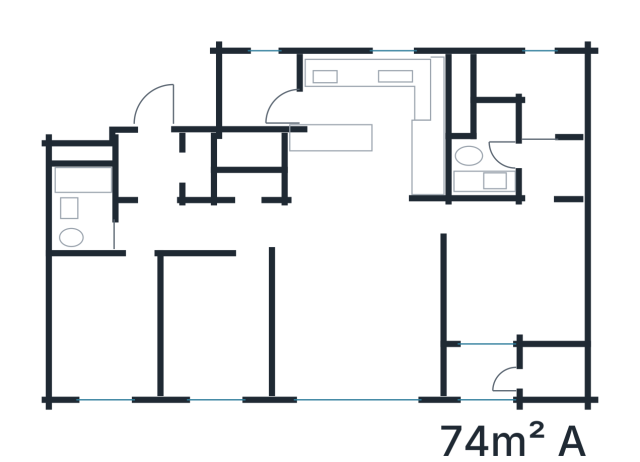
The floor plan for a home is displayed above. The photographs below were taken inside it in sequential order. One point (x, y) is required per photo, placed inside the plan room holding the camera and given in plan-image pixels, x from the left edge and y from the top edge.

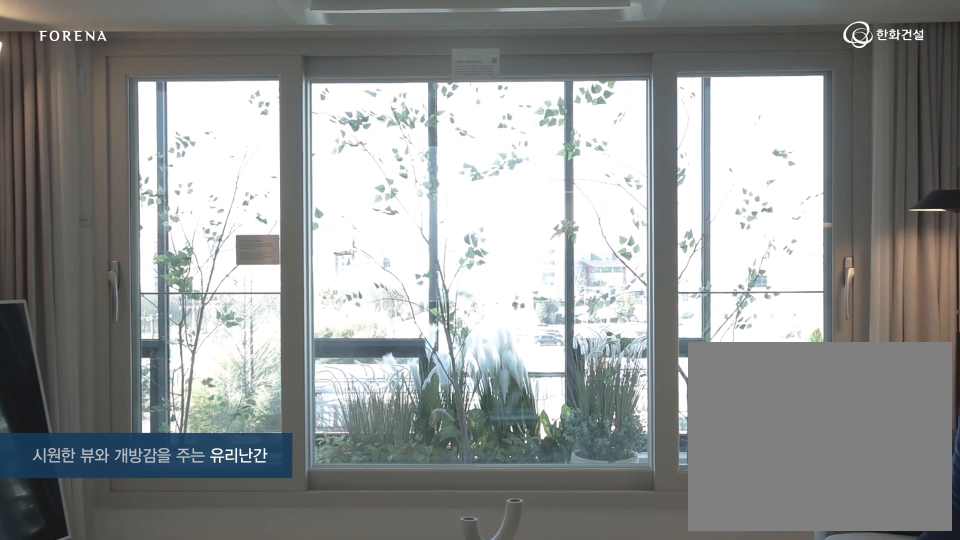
(363, 308)
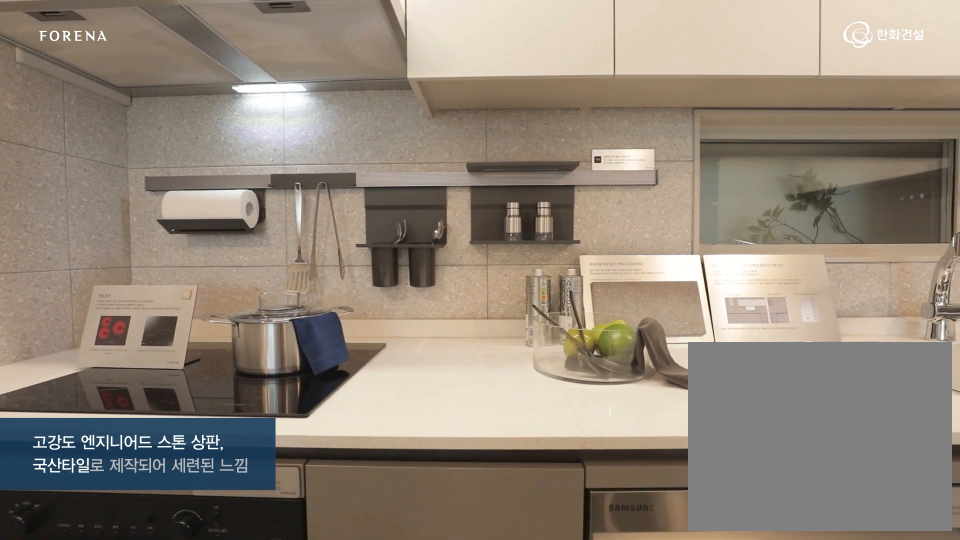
(351, 179)
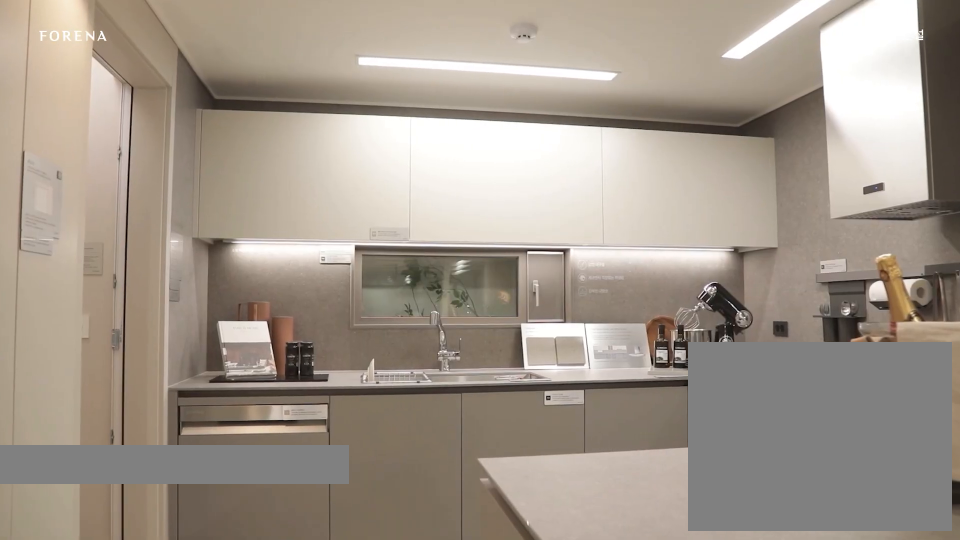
(351, 179)
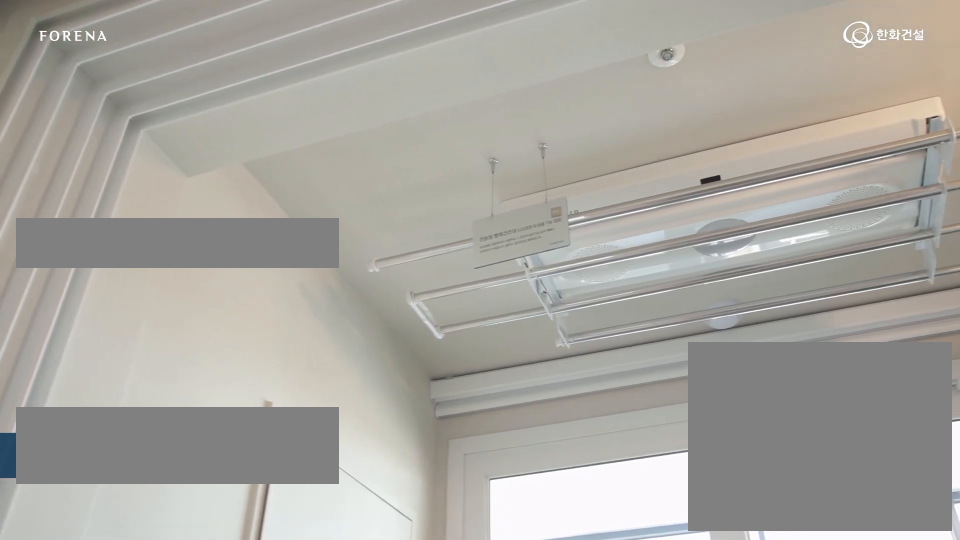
(517, 263)
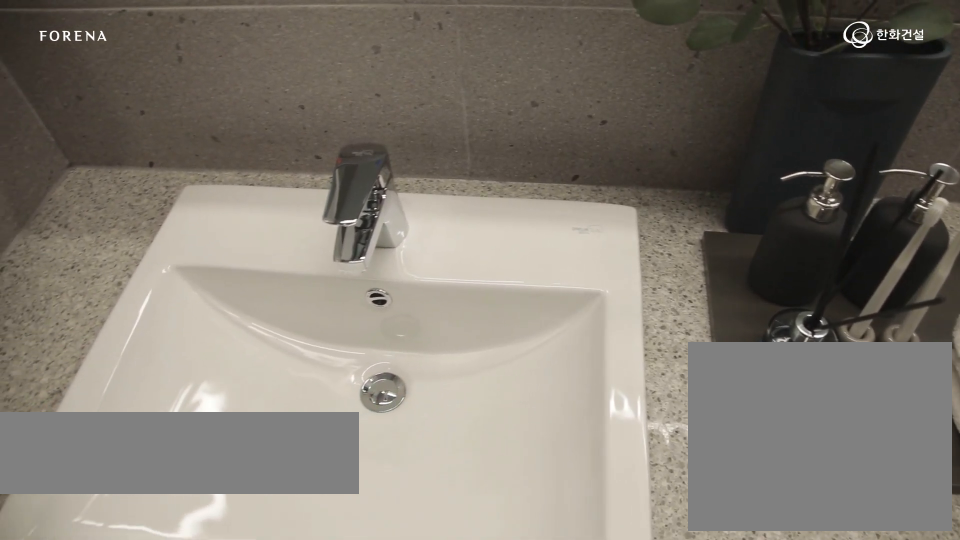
(508, 157)
